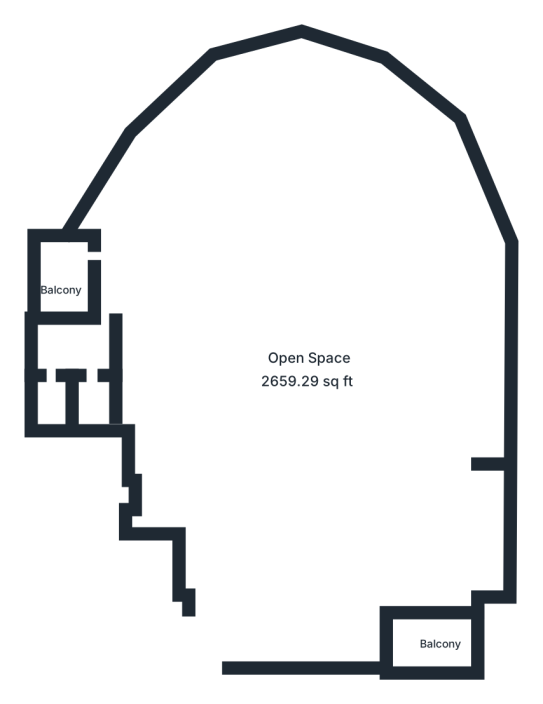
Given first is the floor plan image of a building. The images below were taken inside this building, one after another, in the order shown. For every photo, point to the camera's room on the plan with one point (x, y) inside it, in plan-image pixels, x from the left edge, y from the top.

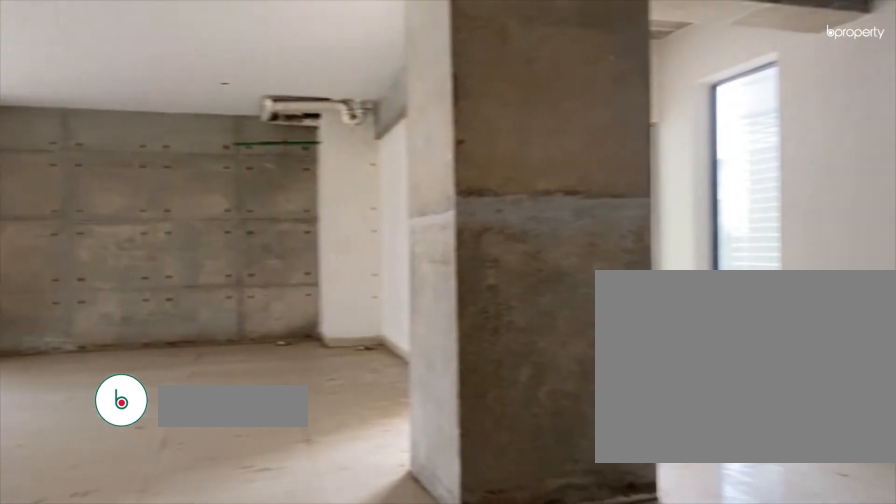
(309, 352)
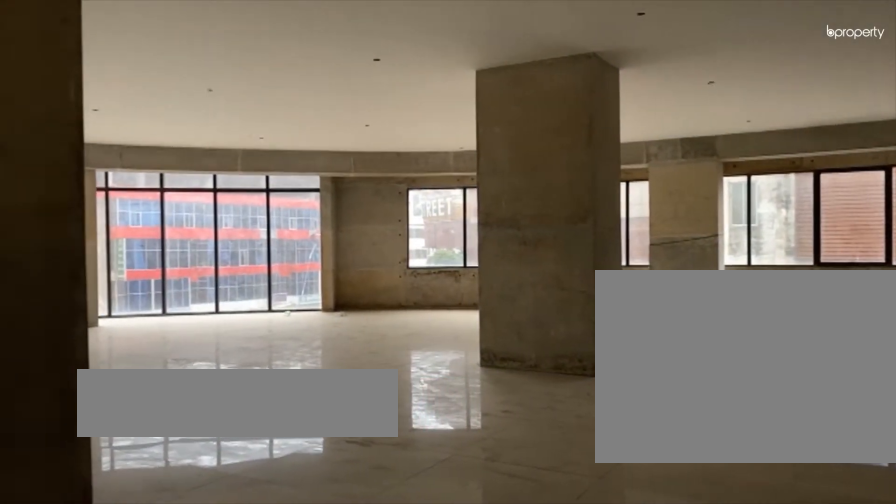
(308, 352)
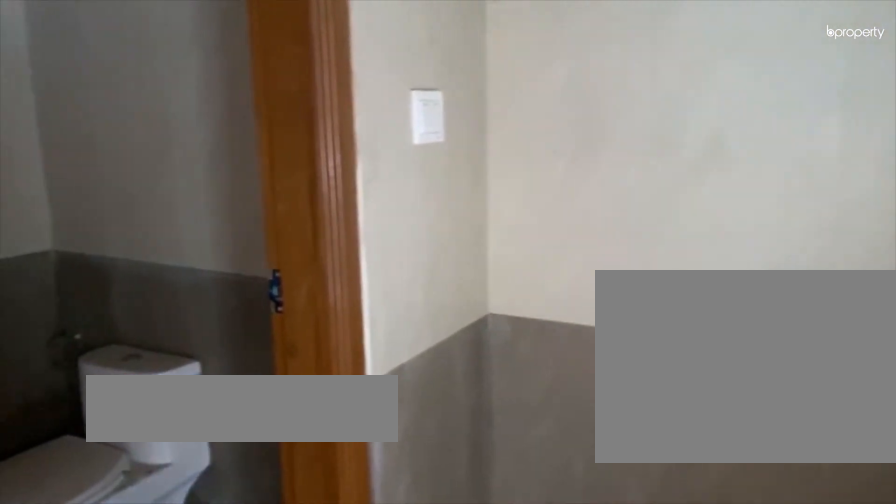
(74, 342)
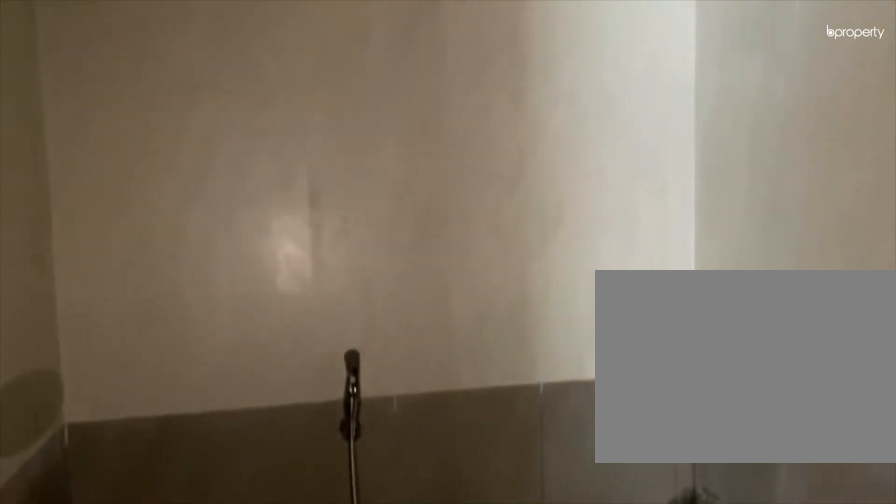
(57, 394)
